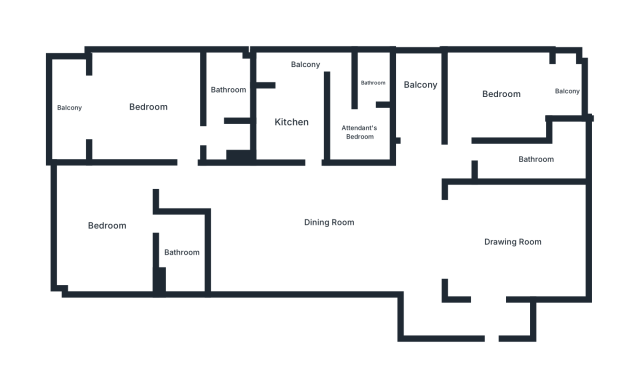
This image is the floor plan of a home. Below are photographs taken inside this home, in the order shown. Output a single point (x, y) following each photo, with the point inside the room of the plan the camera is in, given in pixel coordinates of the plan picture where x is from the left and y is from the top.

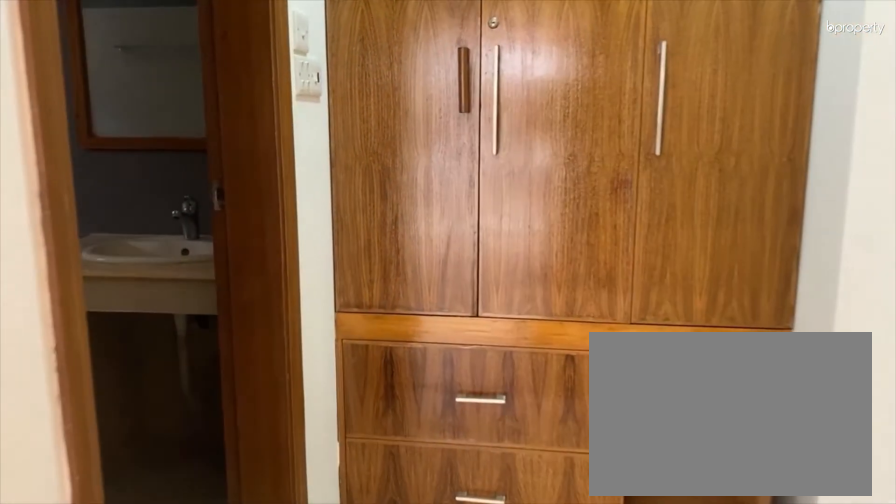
(214, 124)
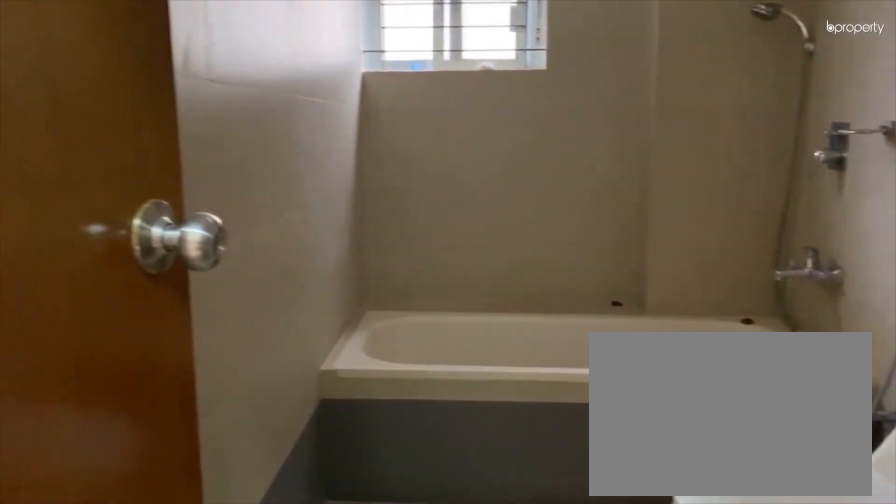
(228, 89)
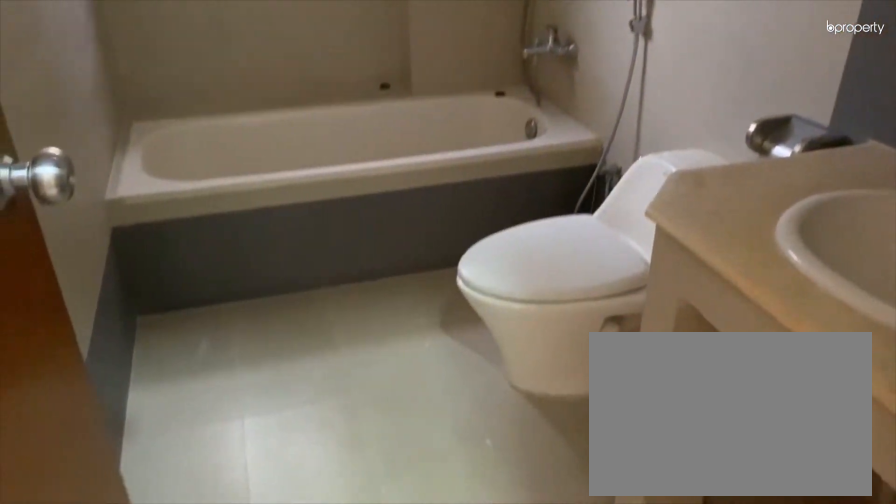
(228, 89)
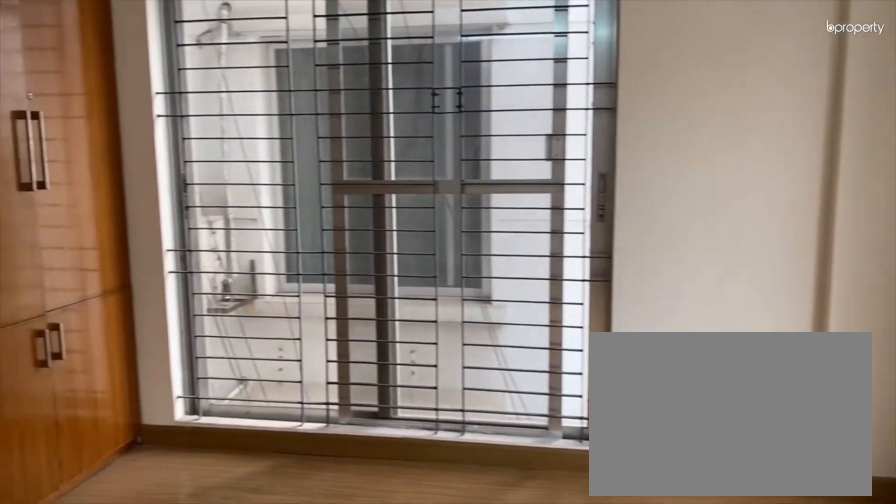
(105, 226)
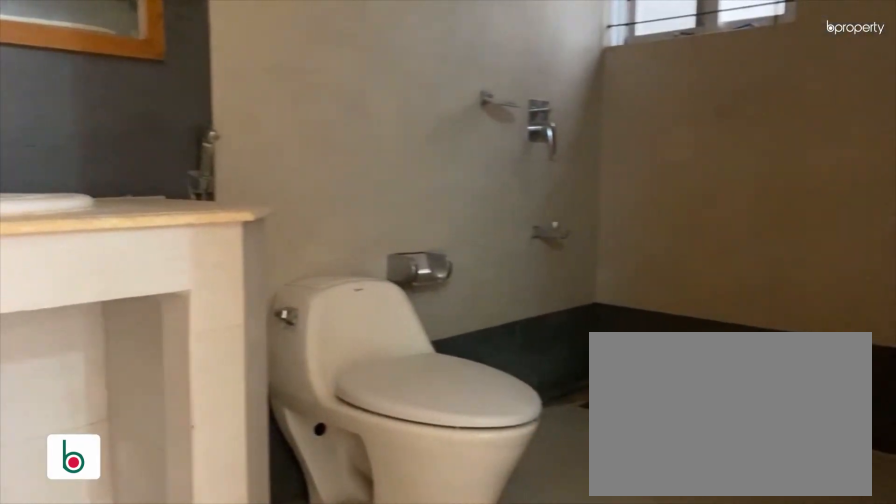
(181, 252)
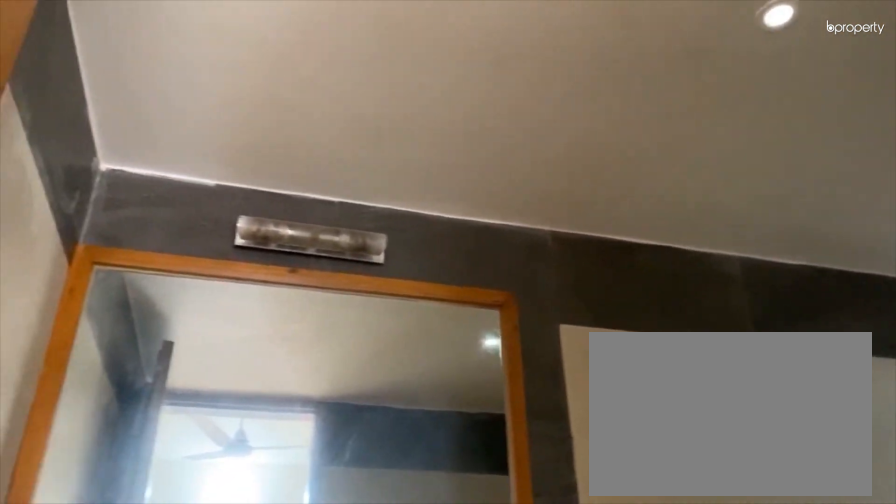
(181, 252)
